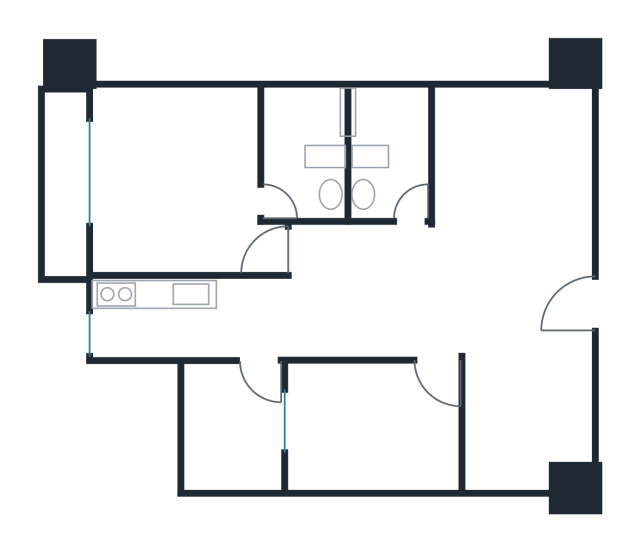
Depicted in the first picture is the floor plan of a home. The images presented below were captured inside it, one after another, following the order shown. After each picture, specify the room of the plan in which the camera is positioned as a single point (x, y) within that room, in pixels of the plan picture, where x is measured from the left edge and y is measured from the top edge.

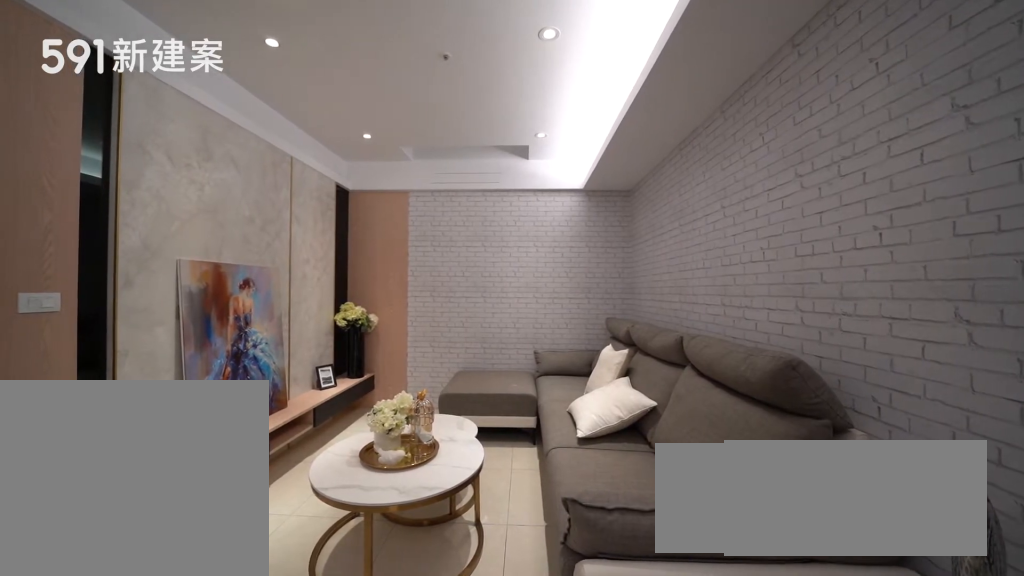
(516, 180)
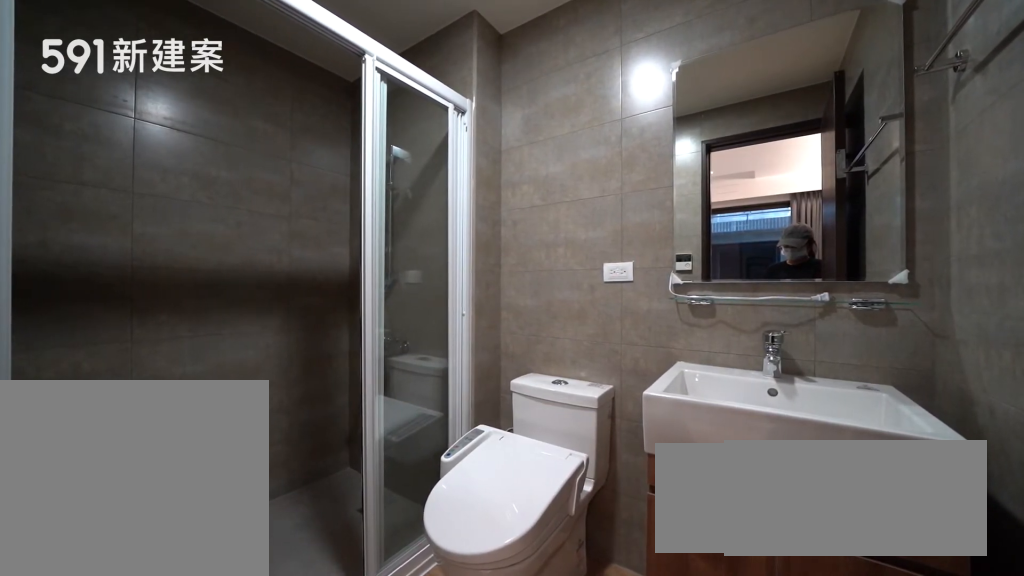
(306, 148)
